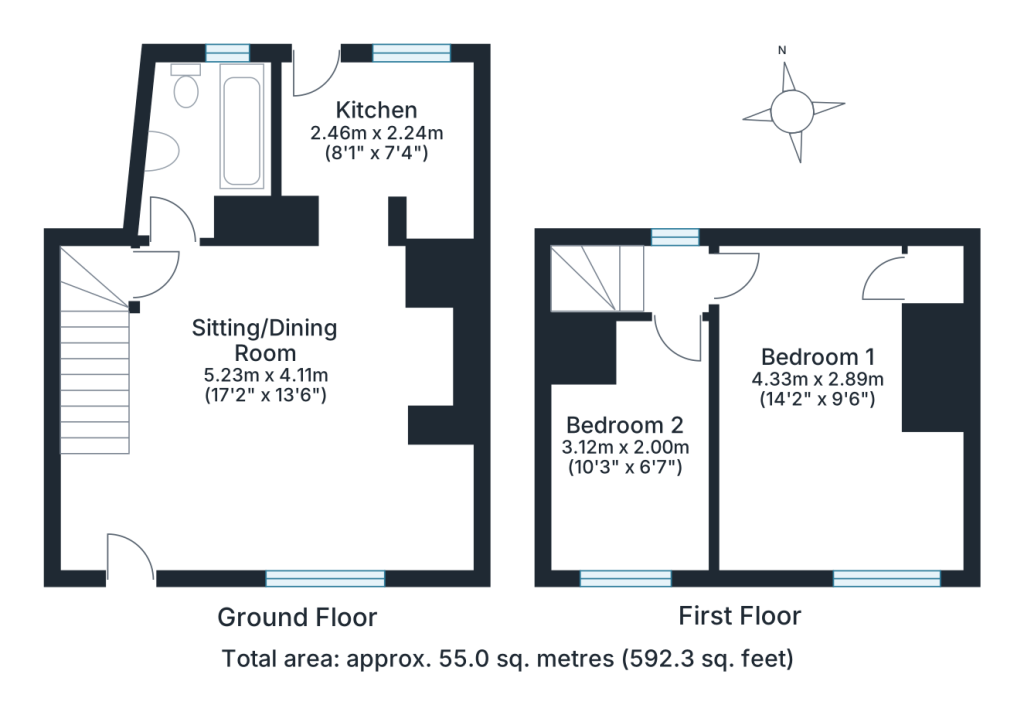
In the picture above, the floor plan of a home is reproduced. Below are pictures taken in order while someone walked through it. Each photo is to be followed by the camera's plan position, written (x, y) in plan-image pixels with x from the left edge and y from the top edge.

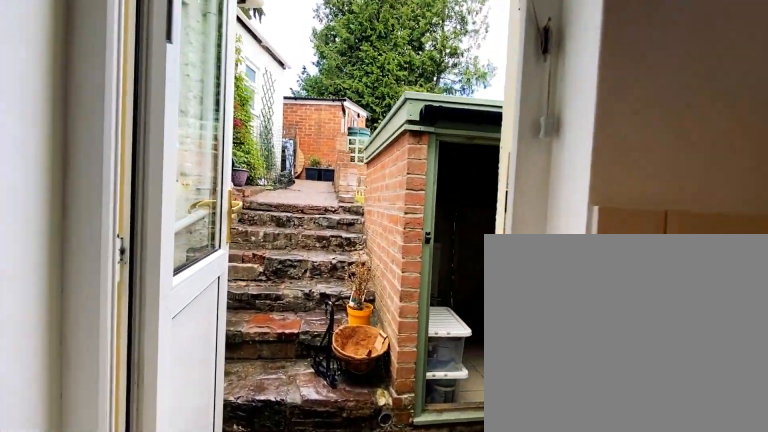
(324, 85)
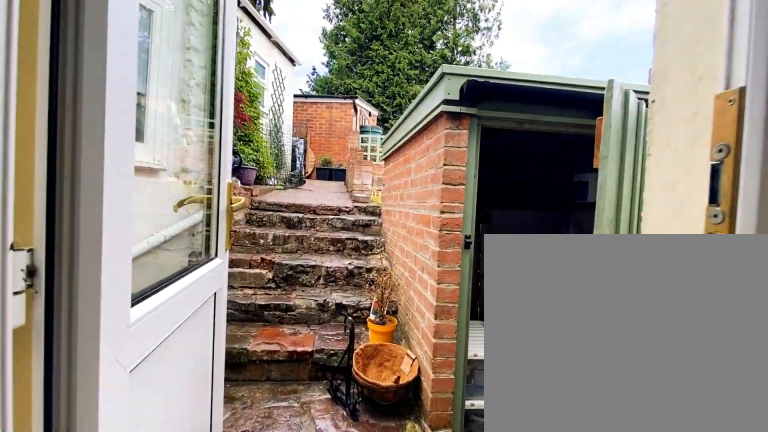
(319, 66)
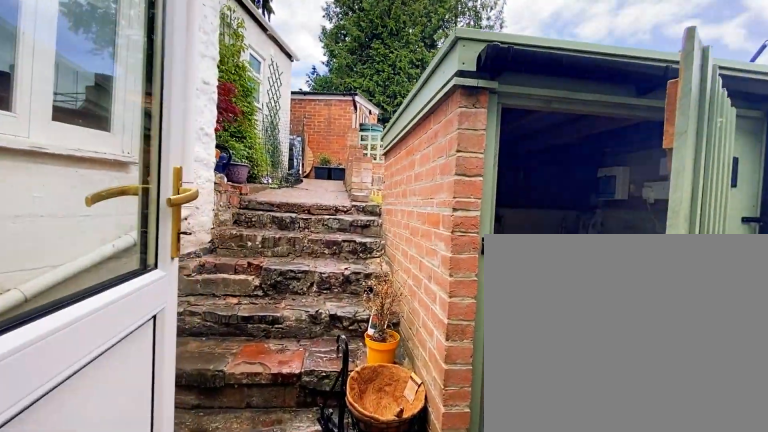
(316, 51)
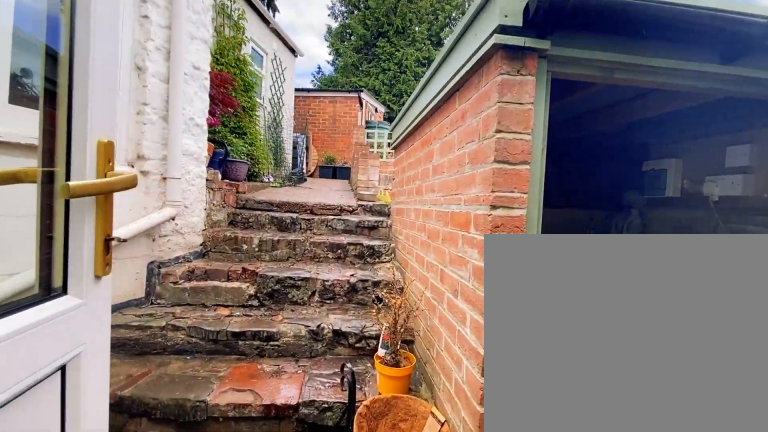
(314, 37)
